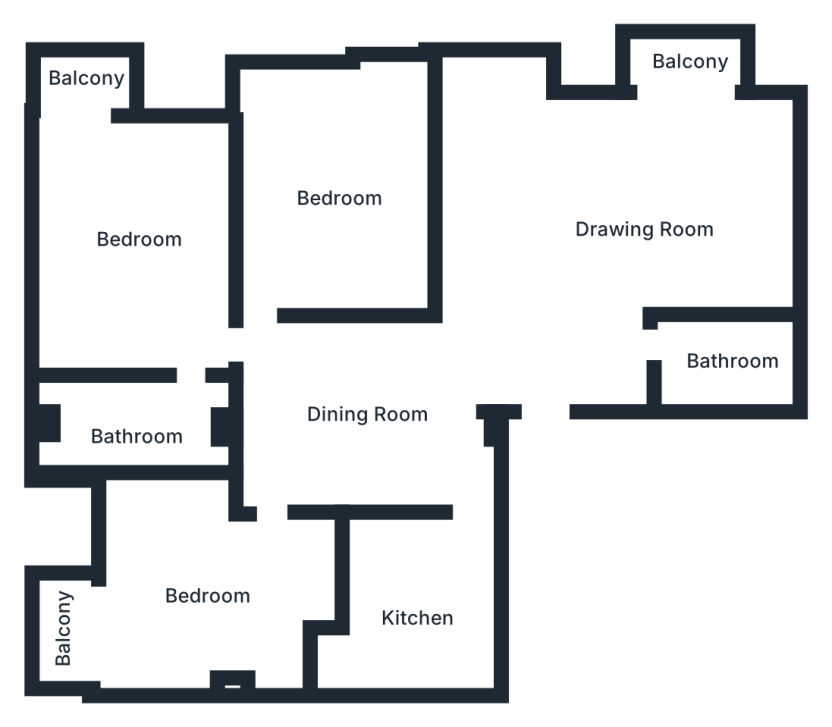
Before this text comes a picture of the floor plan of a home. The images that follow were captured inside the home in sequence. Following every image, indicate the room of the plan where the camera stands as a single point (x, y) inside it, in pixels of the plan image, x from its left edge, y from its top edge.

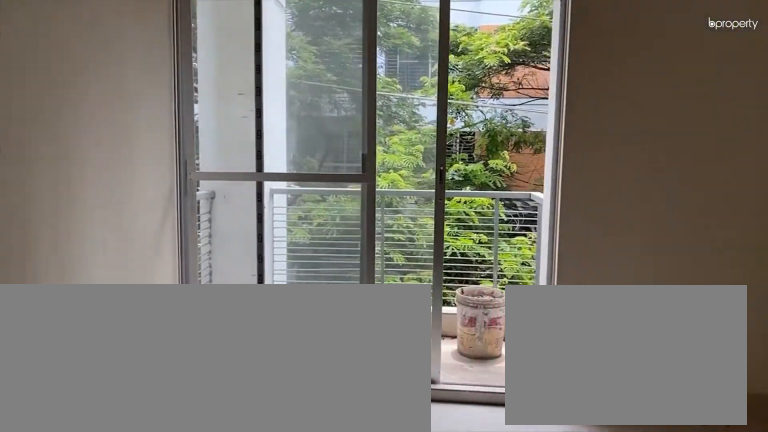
(146, 242)
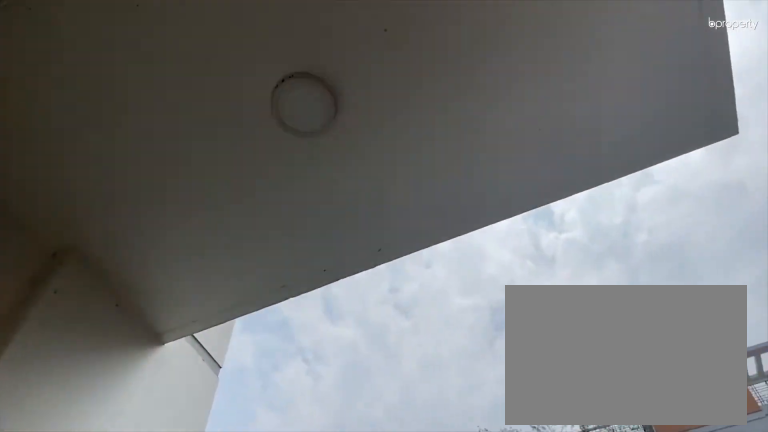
(80, 83)
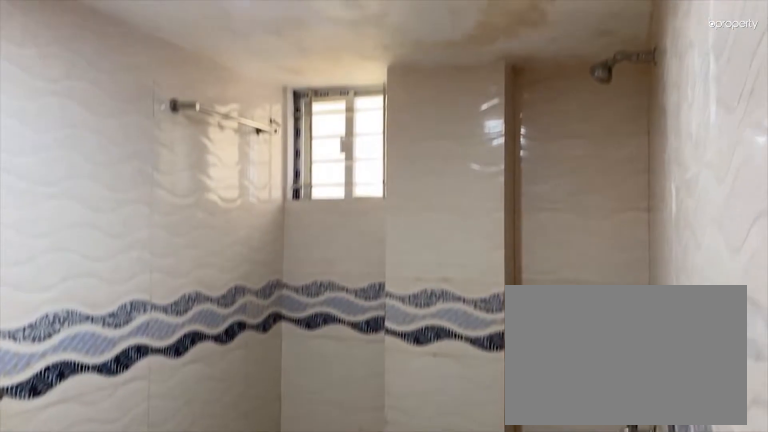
(139, 431)
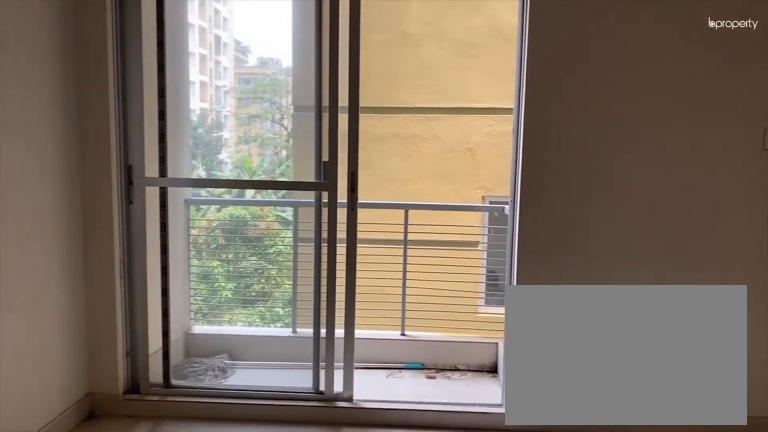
(215, 593)
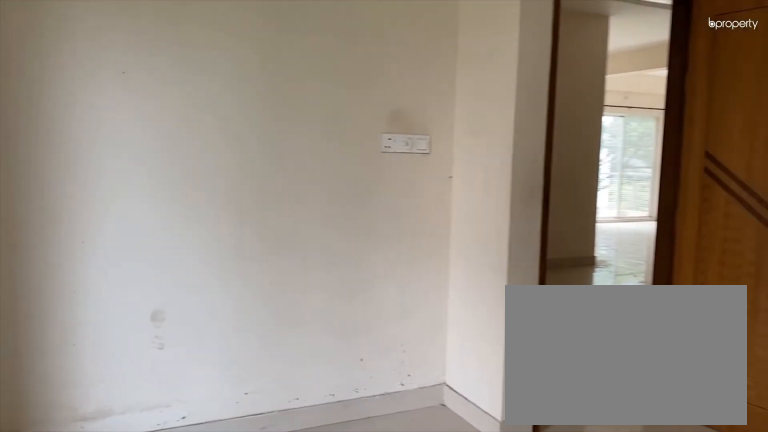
(215, 593)
